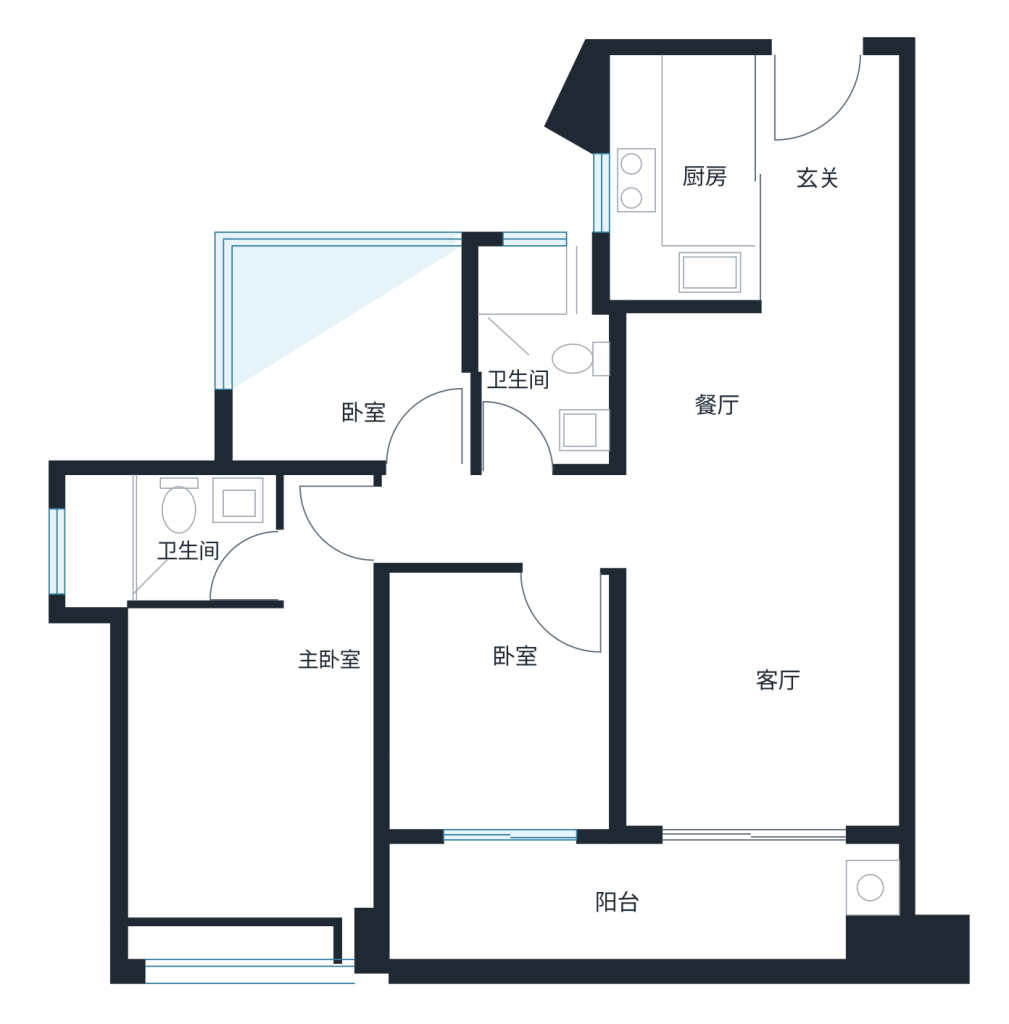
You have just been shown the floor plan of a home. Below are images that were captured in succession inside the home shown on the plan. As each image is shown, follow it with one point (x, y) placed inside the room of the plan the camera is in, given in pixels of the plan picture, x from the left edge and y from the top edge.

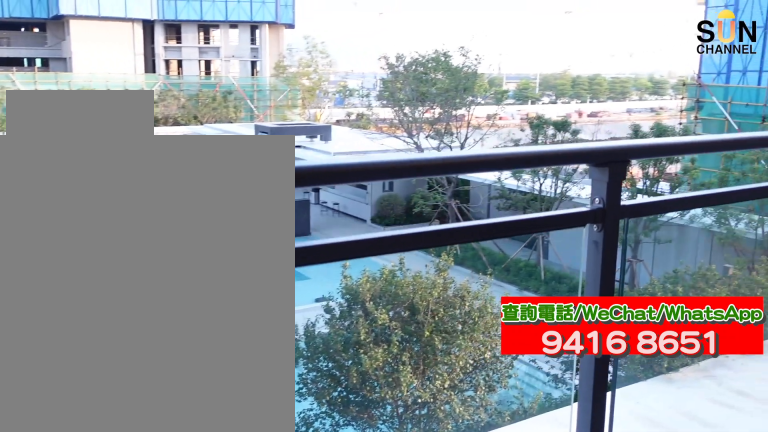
(639, 909)
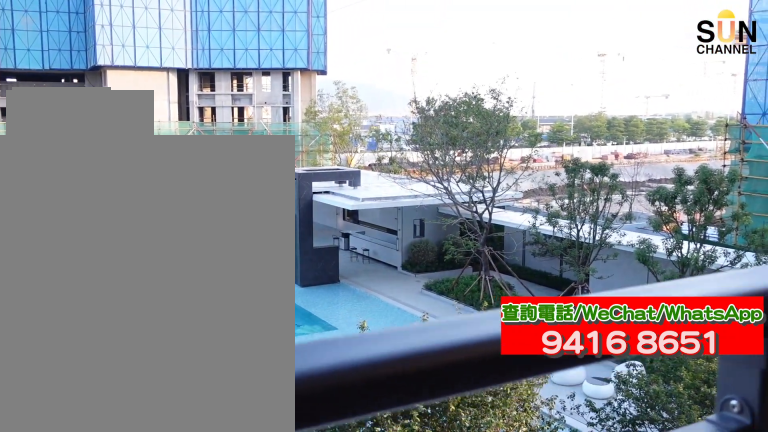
(639, 909)
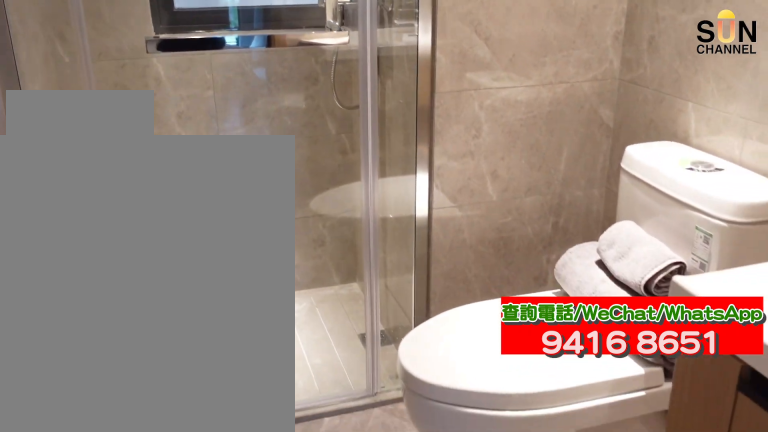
(544, 356)
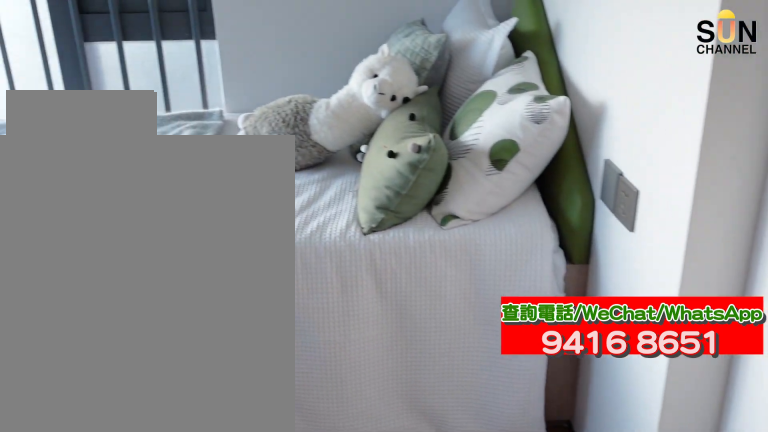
(347, 353)
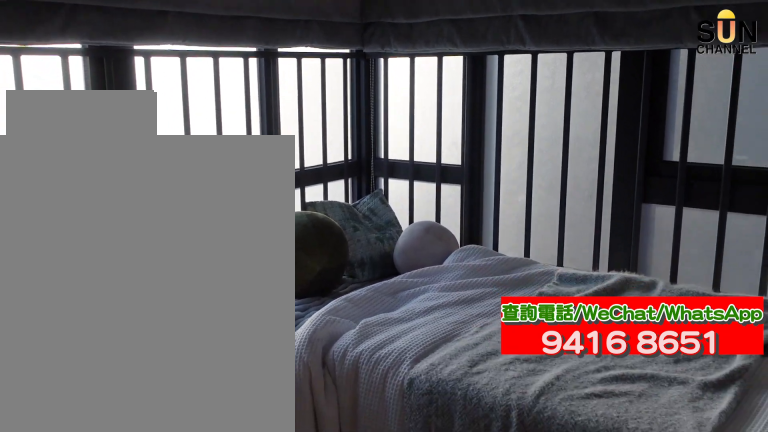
(347, 353)
